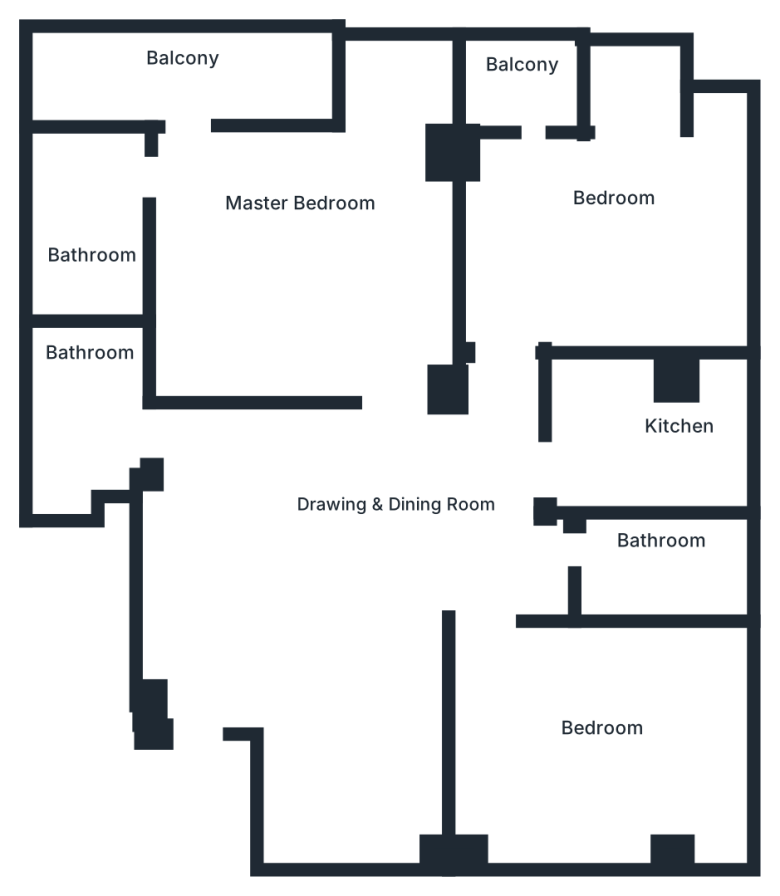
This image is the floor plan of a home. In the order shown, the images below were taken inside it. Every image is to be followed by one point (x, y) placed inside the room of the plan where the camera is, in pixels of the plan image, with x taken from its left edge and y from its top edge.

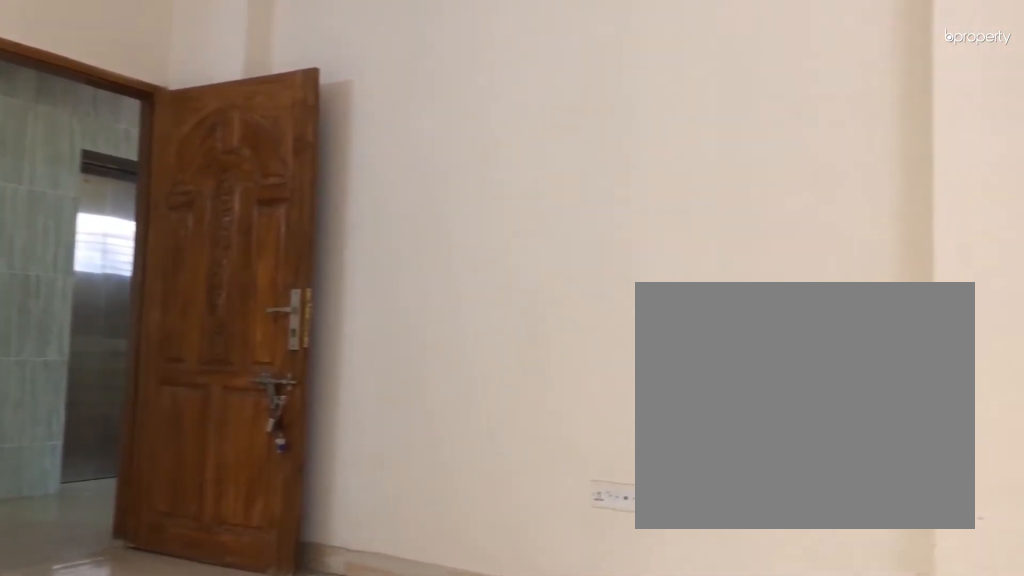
(401, 515)
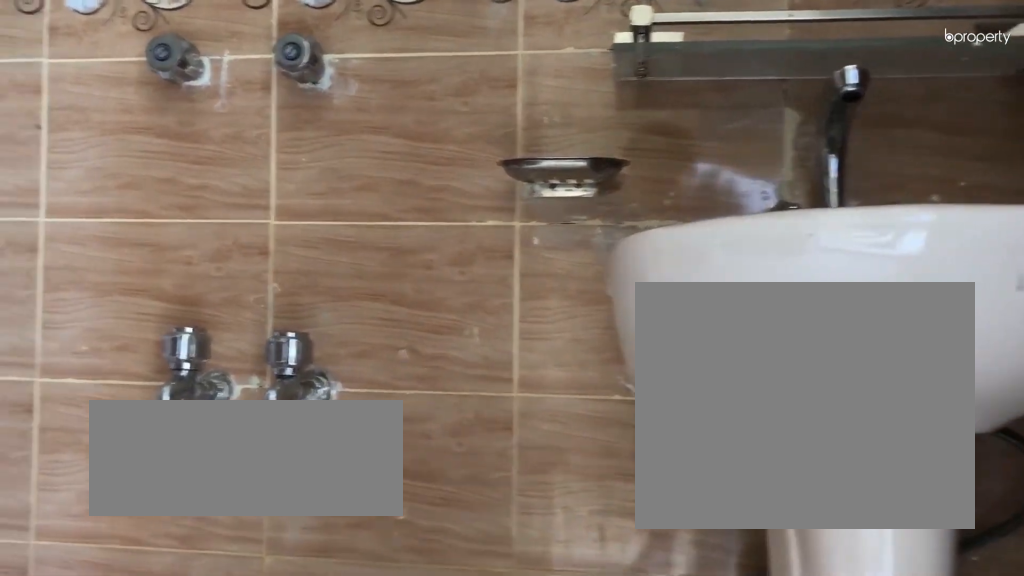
(105, 240)
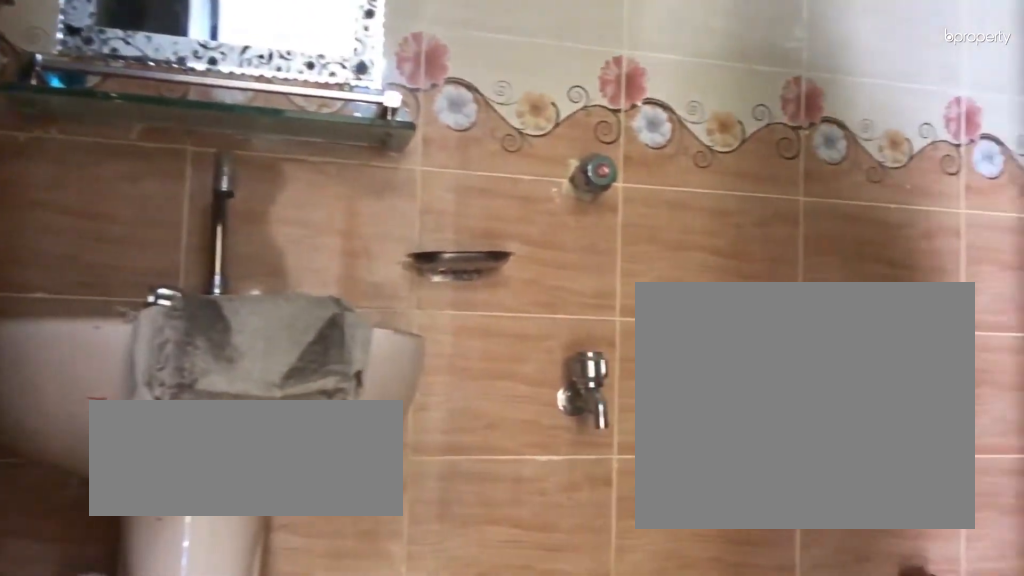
(80, 383)
